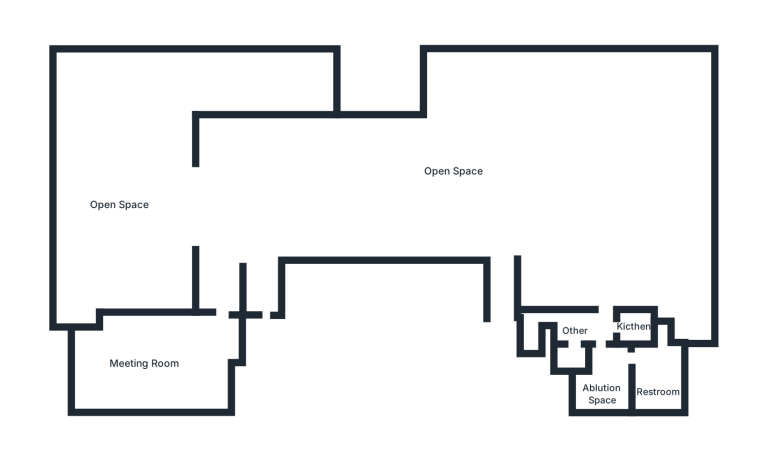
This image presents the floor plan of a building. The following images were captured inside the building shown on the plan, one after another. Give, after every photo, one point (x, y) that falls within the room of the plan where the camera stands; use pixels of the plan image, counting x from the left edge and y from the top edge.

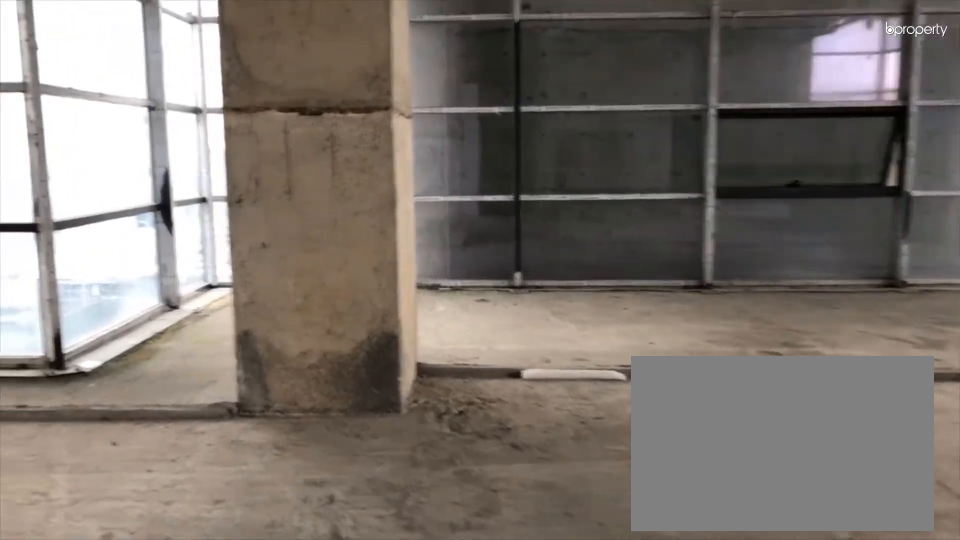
(499, 216)
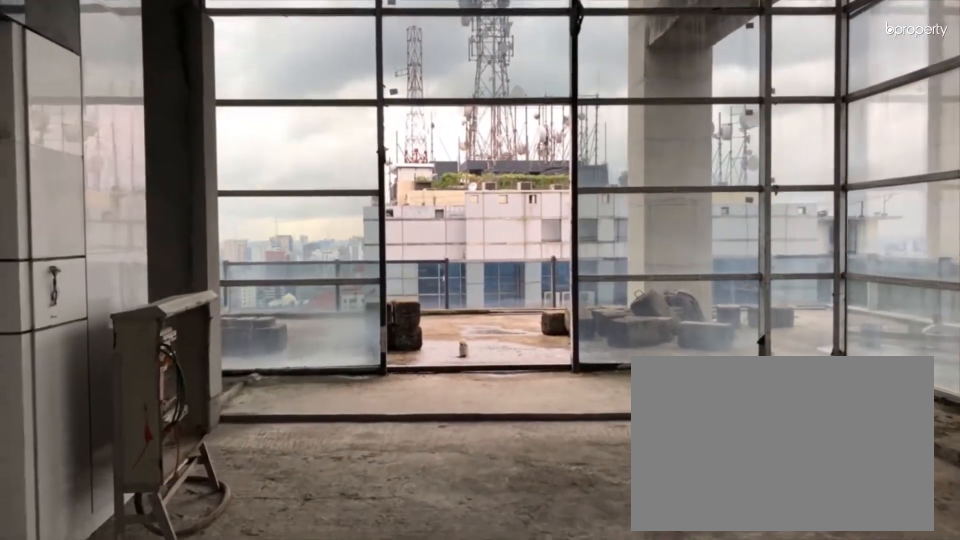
(251, 197)
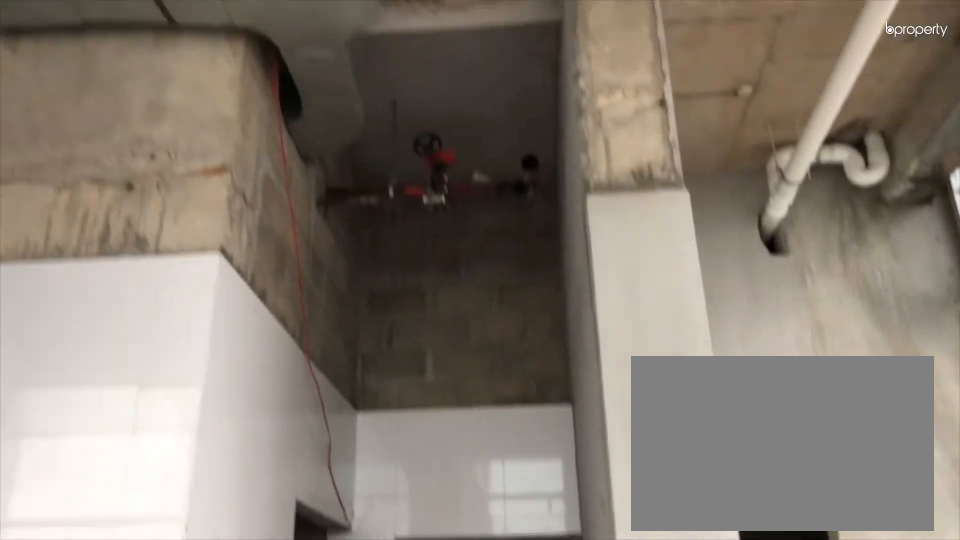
(251, 197)
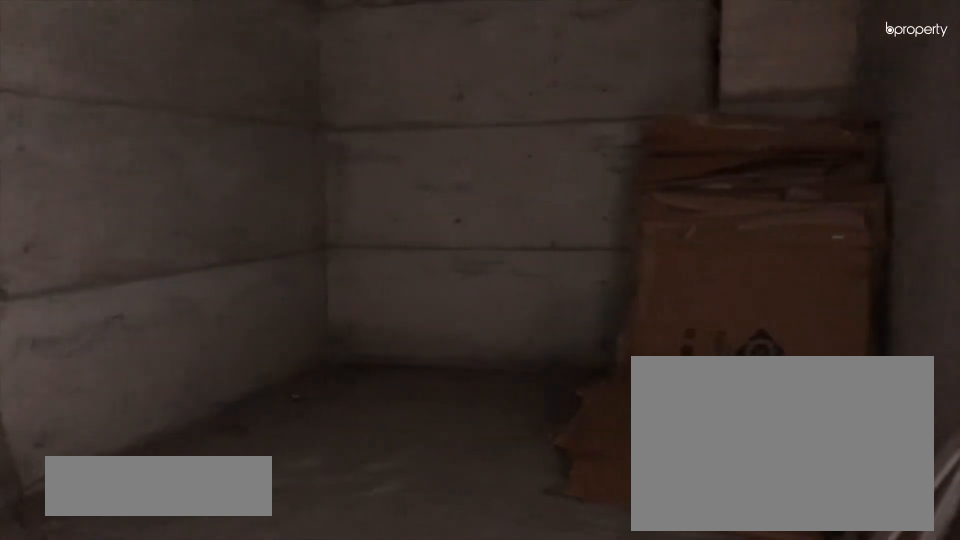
(167, 353)
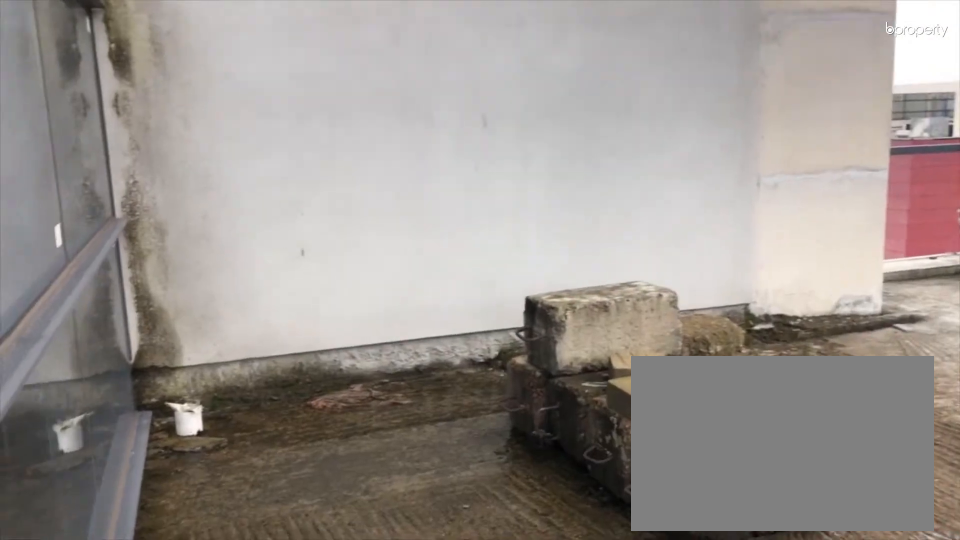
(127, 212)
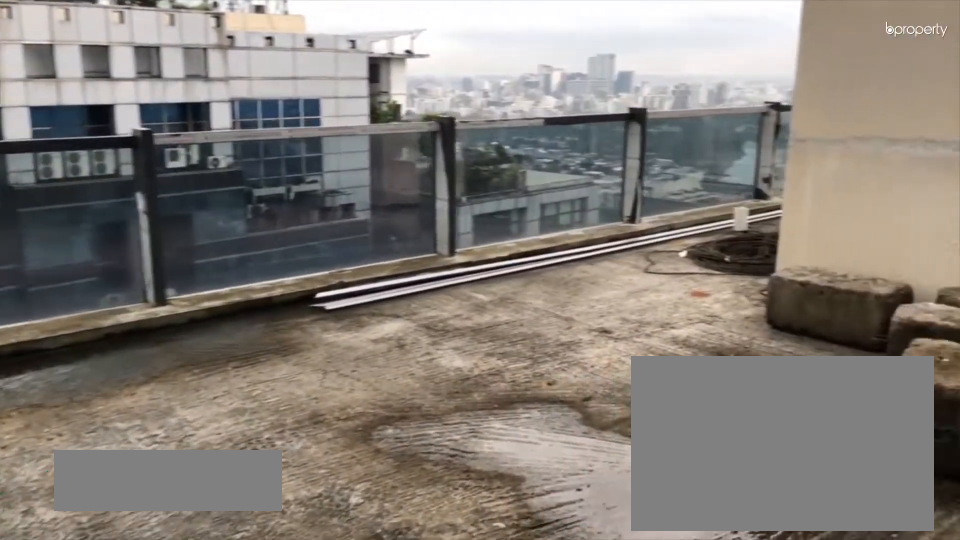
(127, 212)
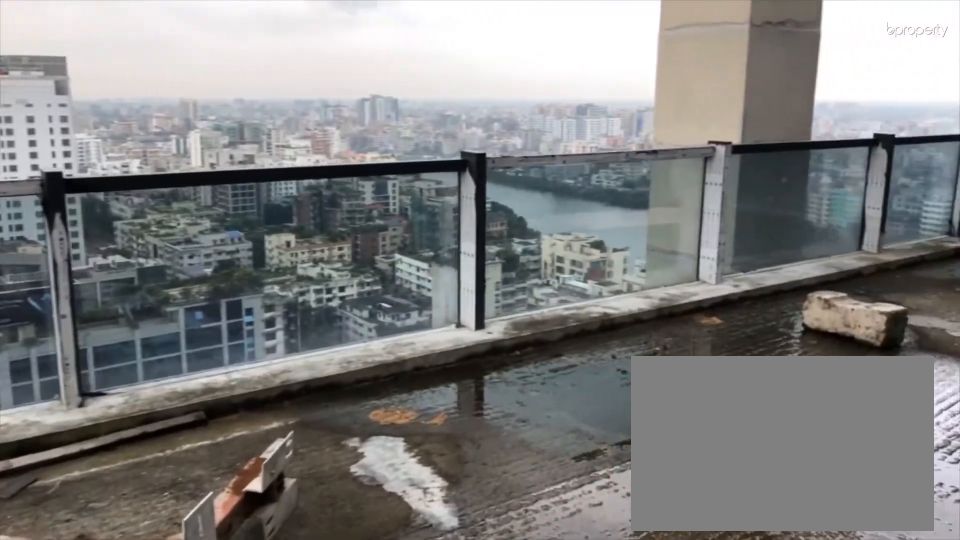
(144, 94)
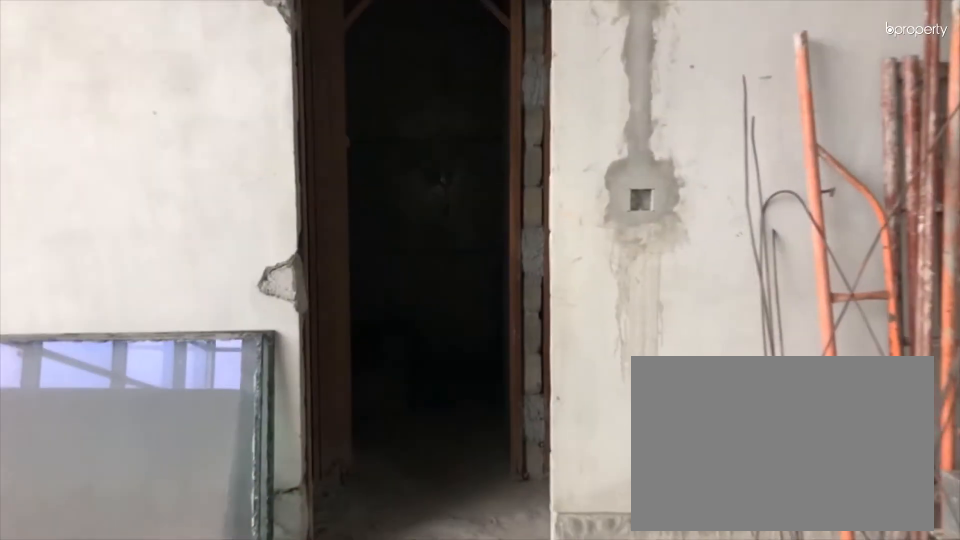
(604, 239)
